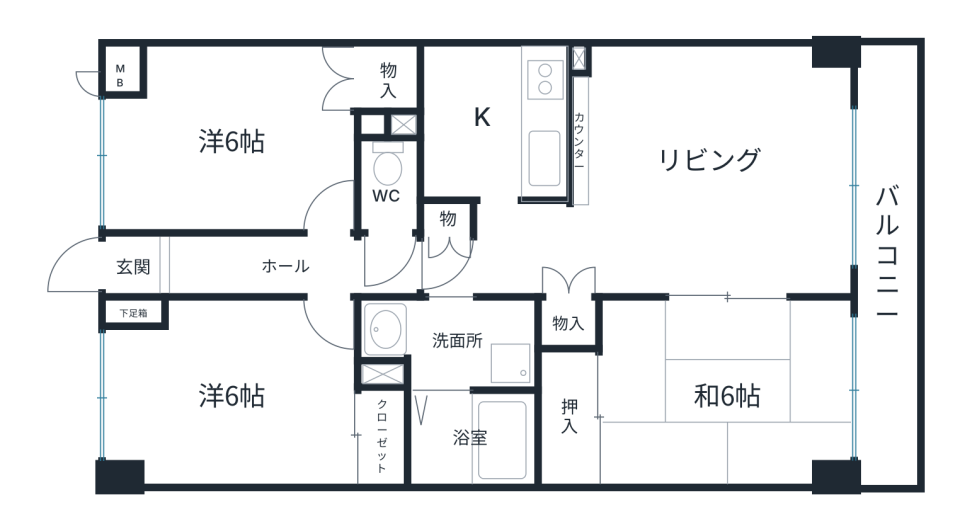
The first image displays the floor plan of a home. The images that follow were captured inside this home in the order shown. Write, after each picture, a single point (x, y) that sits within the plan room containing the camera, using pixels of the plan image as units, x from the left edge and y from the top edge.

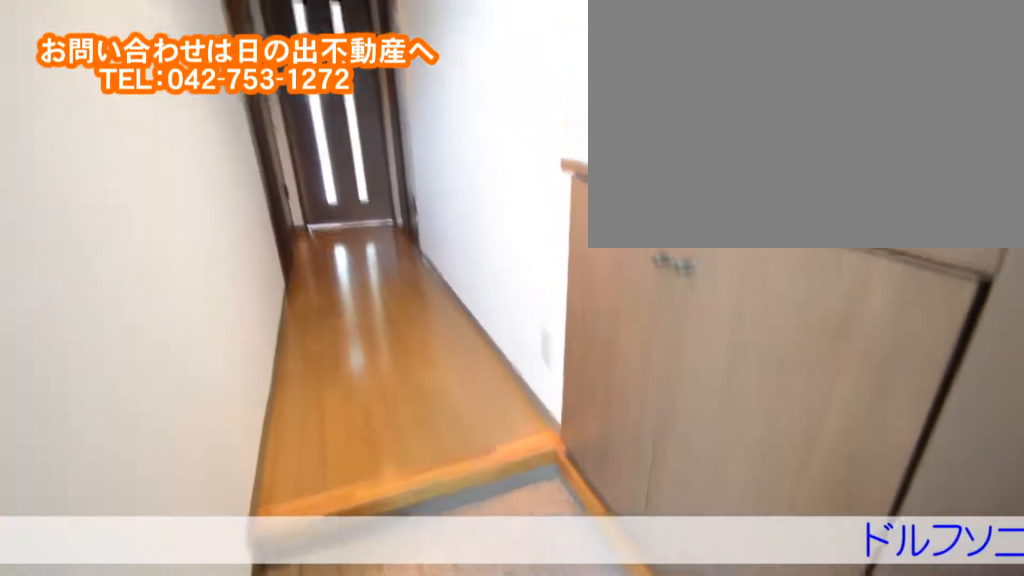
(181, 266)
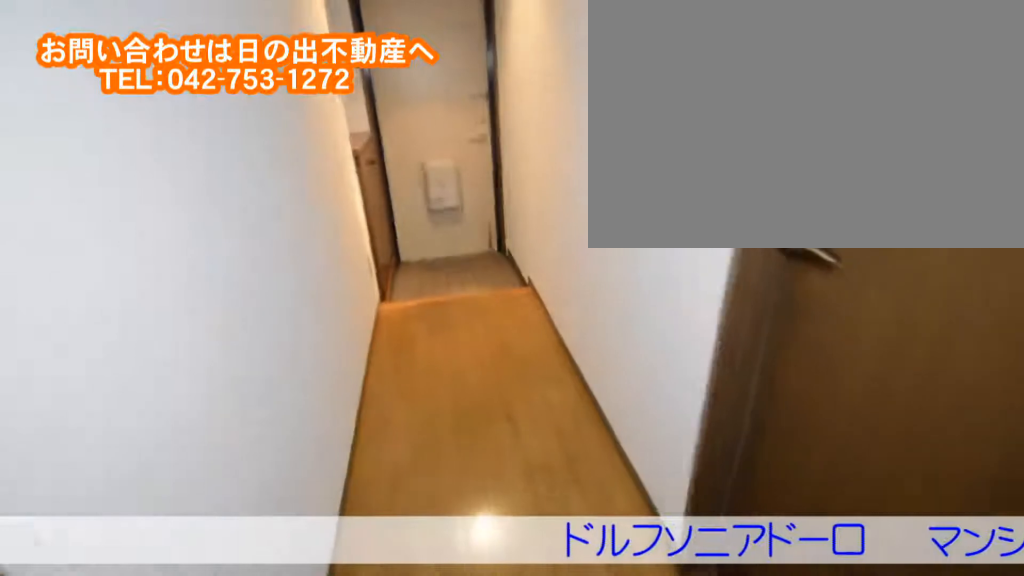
(182, 266)
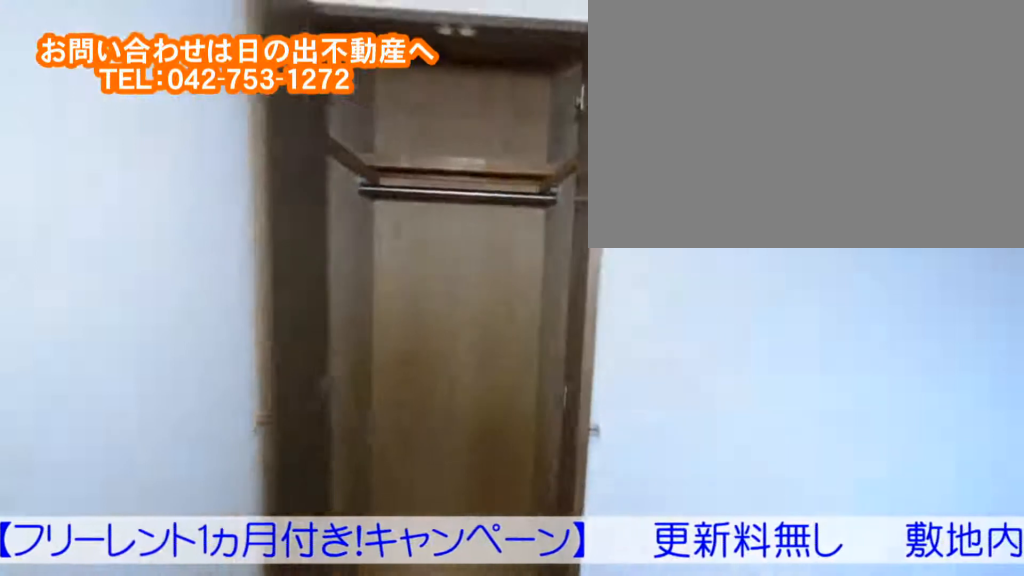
(166, 136)
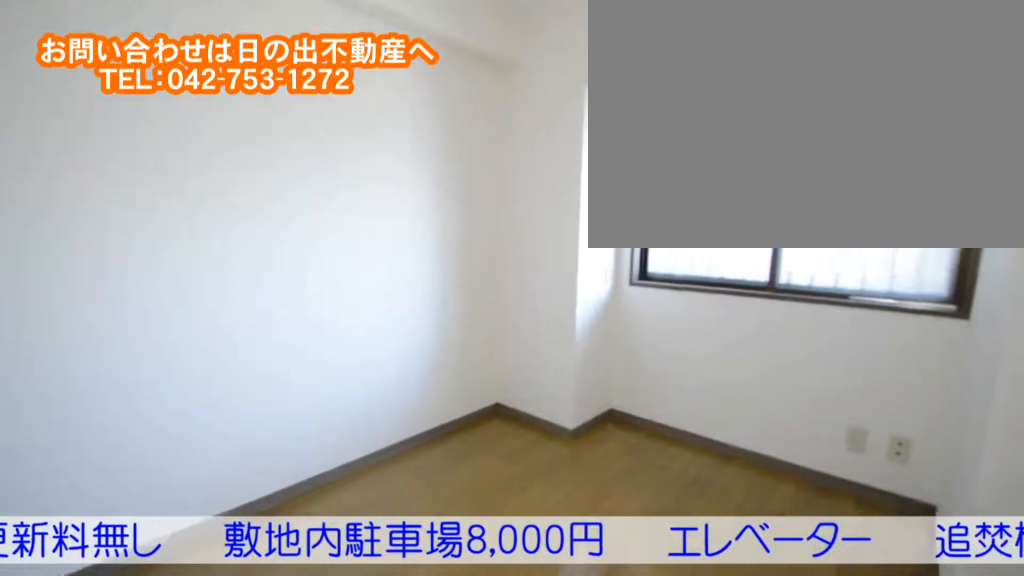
(177, 419)
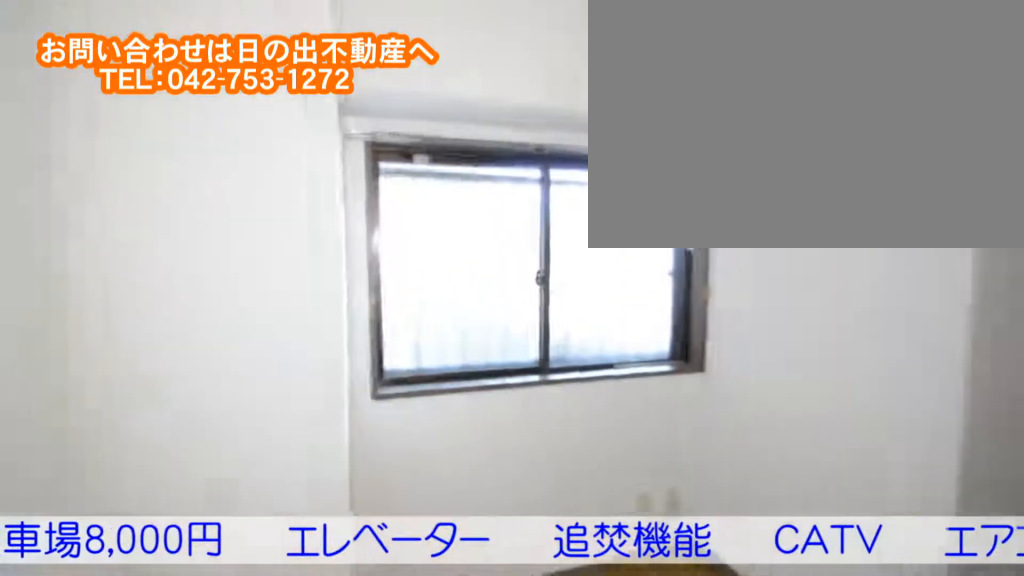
(178, 418)
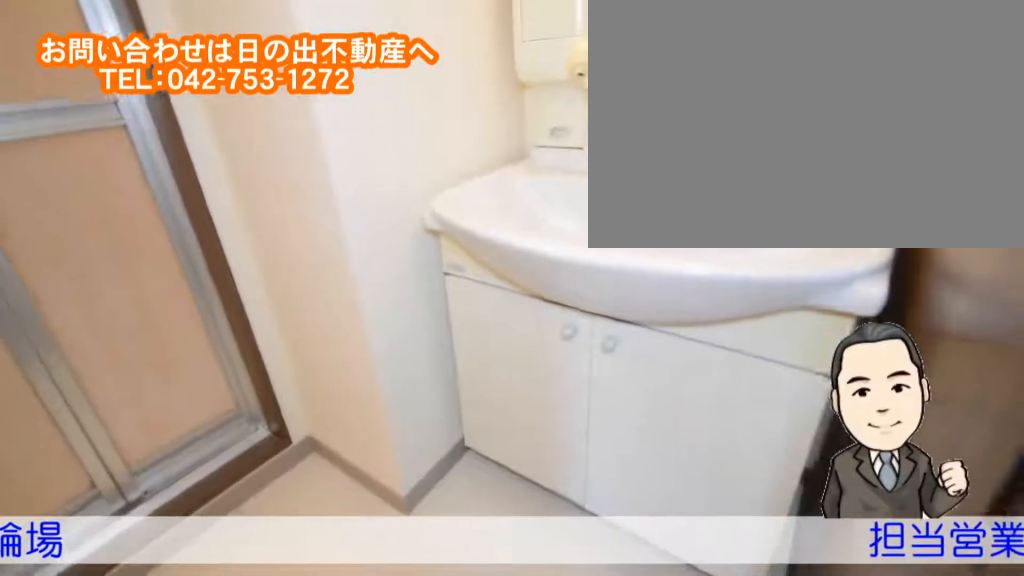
(483, 335)
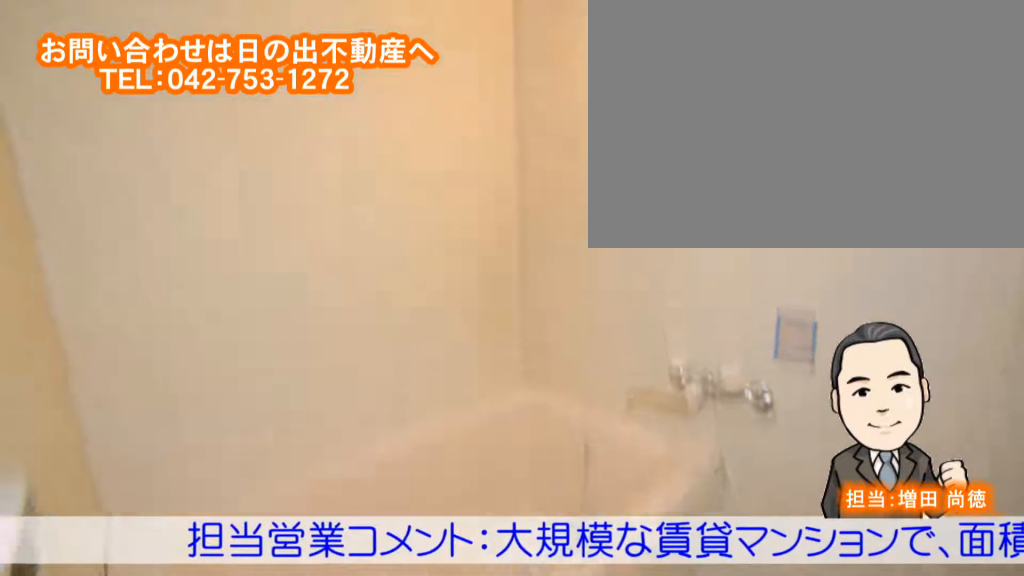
(472, 439)
